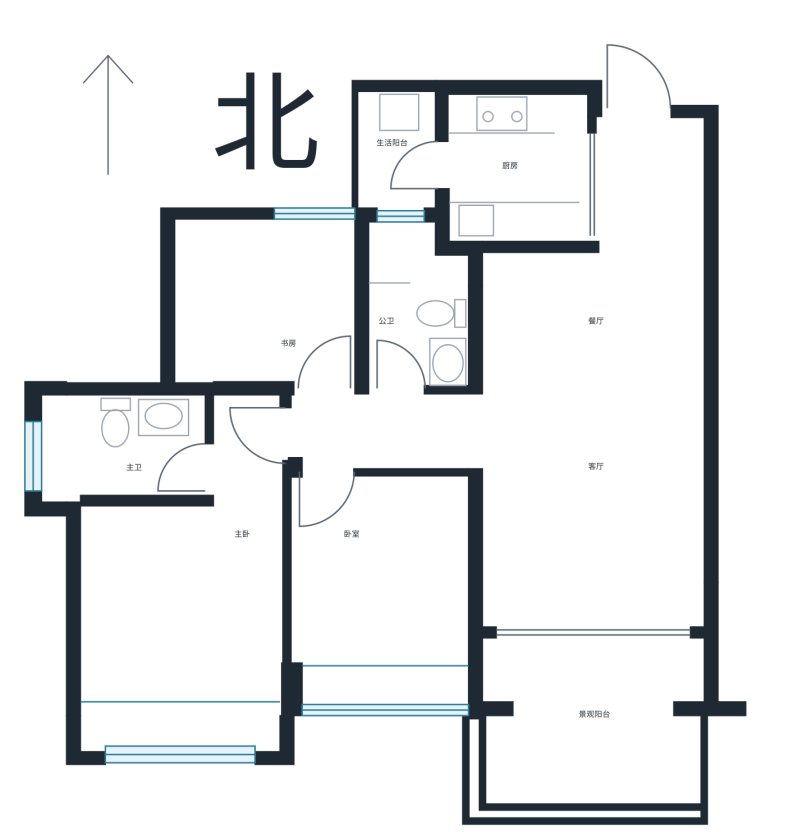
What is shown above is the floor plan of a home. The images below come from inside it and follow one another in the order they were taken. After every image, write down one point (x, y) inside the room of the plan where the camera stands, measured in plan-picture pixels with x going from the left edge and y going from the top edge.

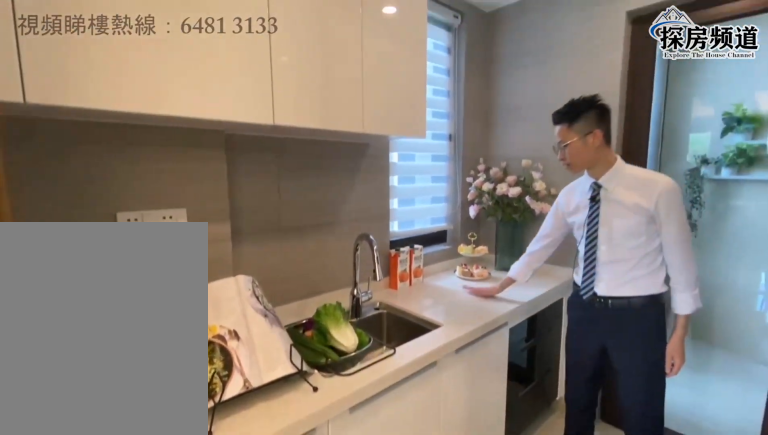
(538, 184)
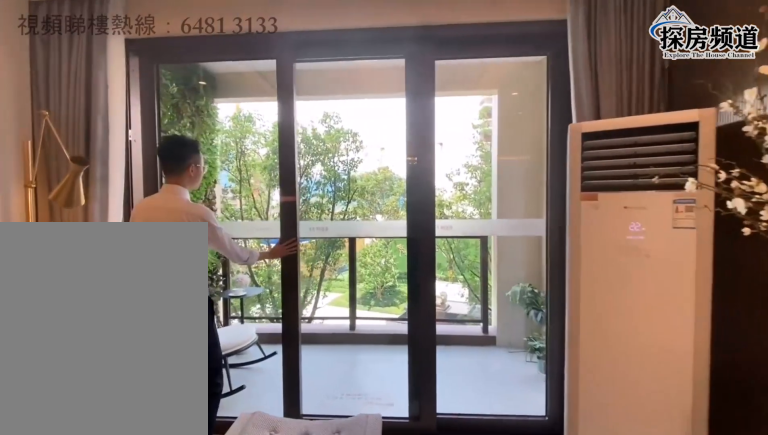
(592, 504)
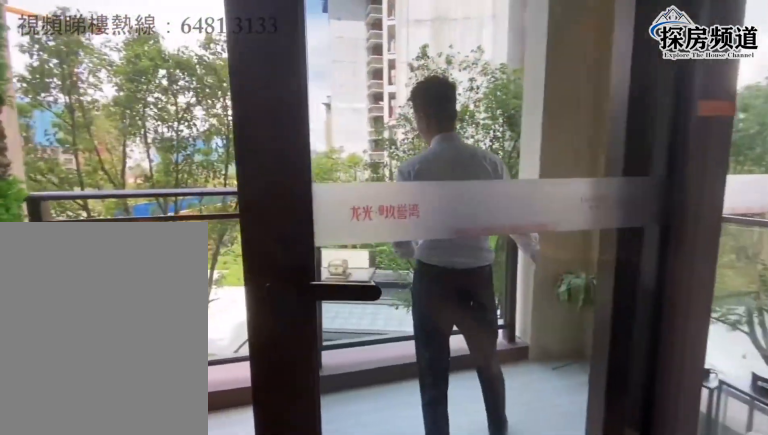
(592, 717)
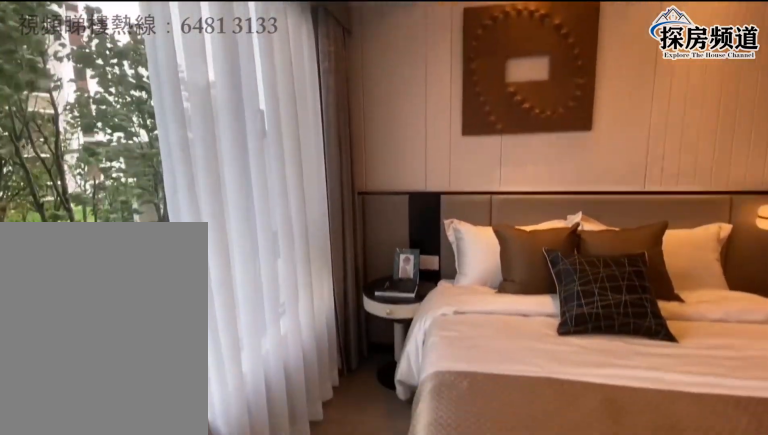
(164, 633)
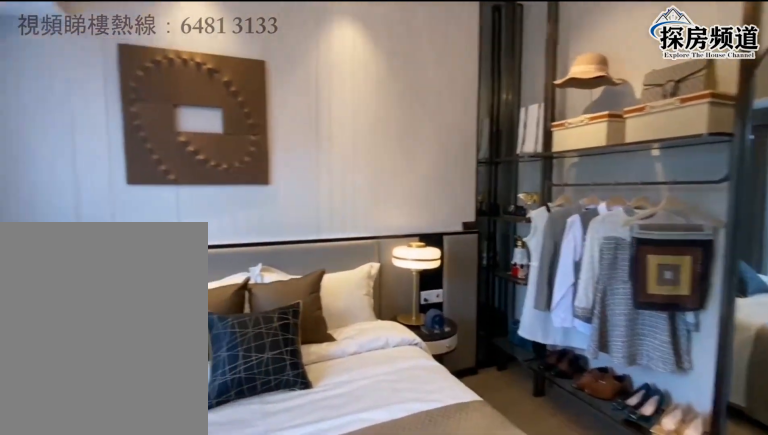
(164, 634)
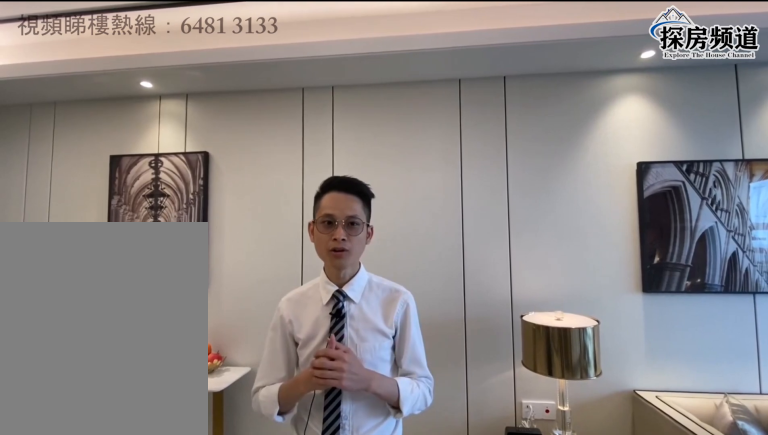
(614, 400)
